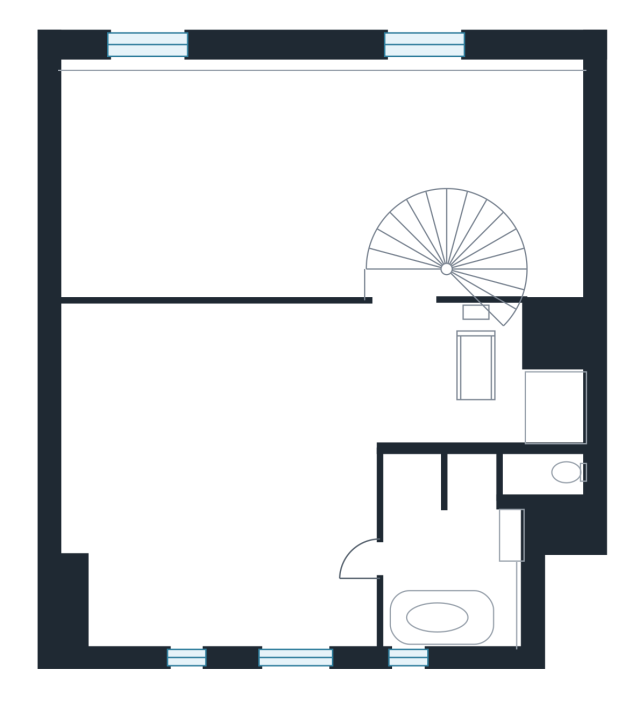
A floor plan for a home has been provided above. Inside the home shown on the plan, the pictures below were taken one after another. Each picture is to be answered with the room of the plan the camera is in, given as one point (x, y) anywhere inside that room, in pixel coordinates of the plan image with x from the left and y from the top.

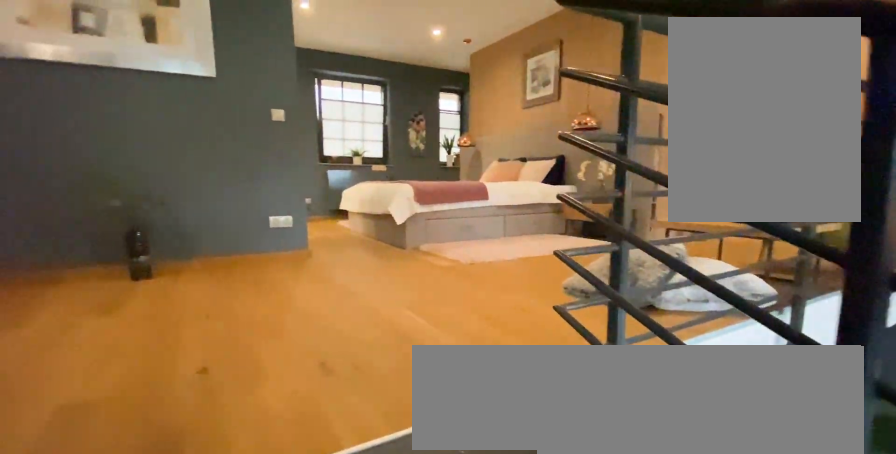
(444, 263)
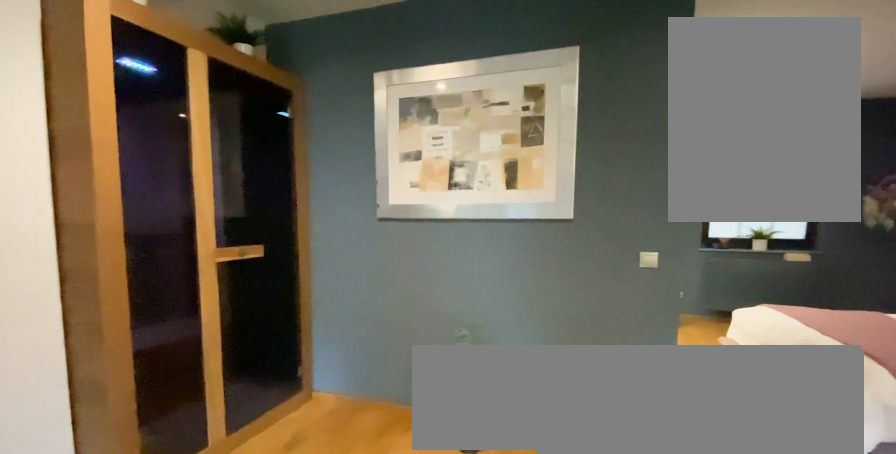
(266, 491)
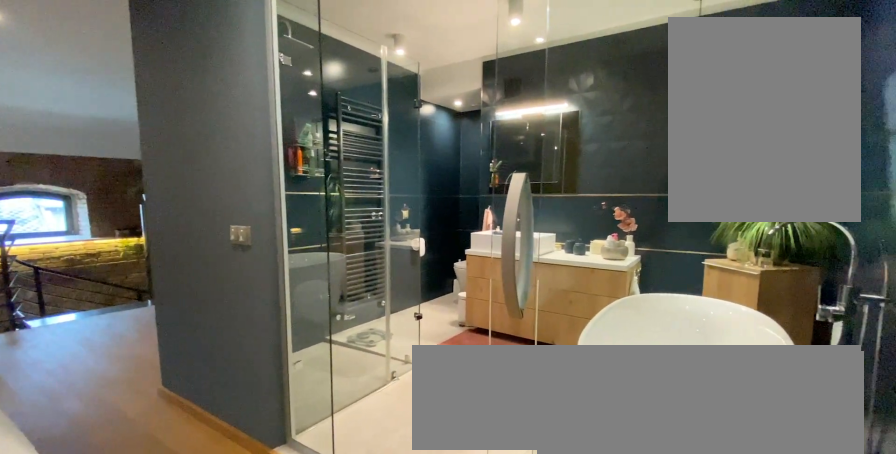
(266, 491)
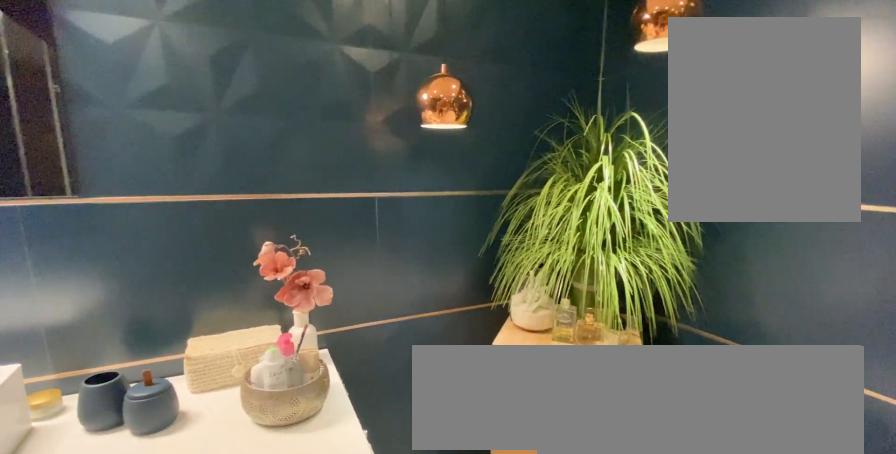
(441, 531)
